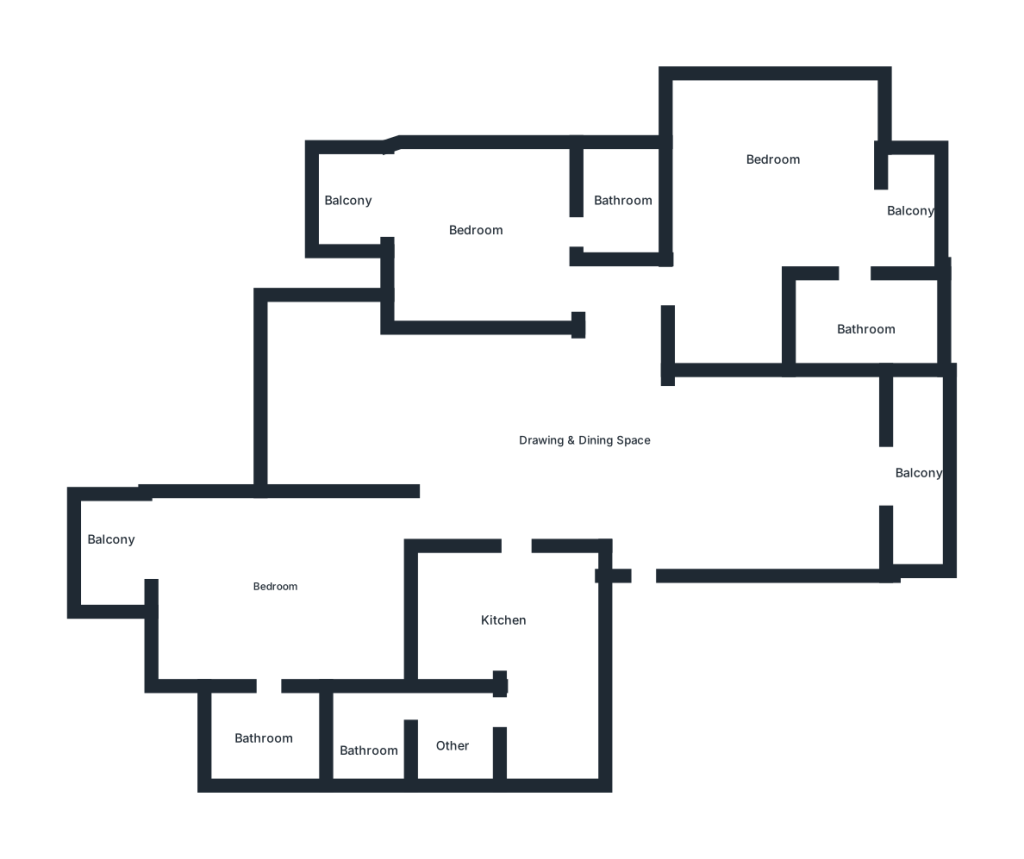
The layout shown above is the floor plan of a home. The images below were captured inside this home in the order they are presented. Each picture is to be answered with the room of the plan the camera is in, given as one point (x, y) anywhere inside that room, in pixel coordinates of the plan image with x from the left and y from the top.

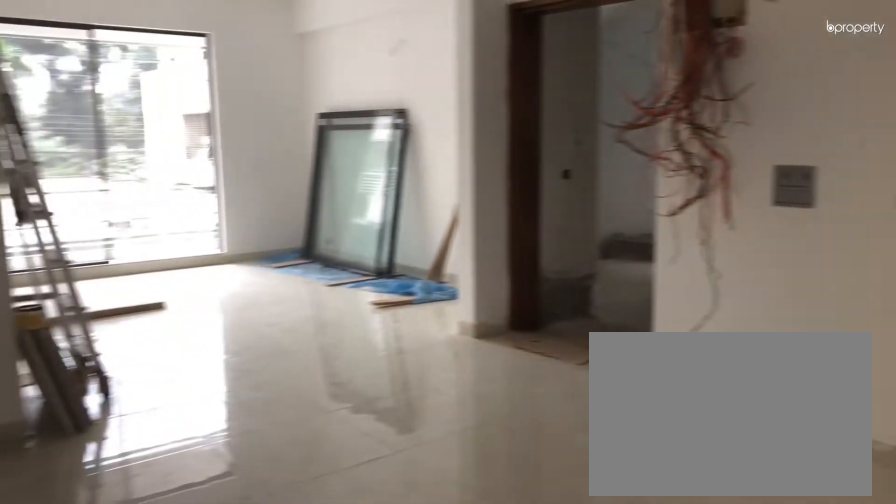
(498, 450)
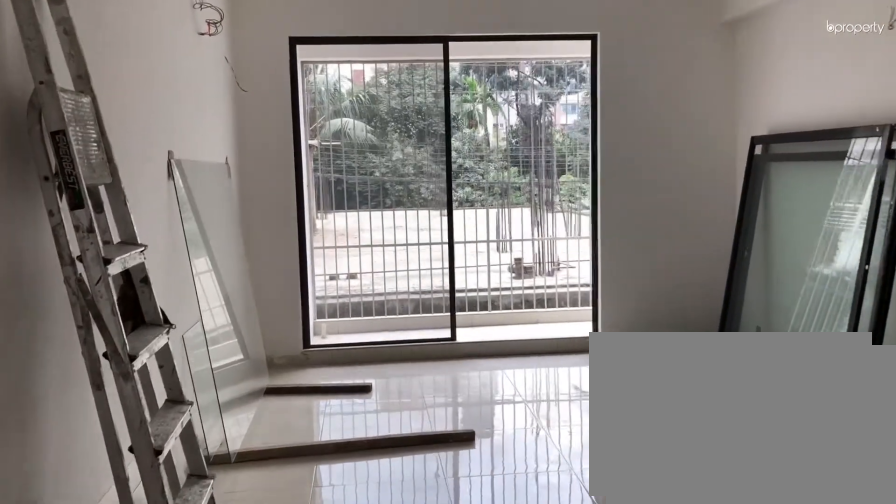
(596, 453)
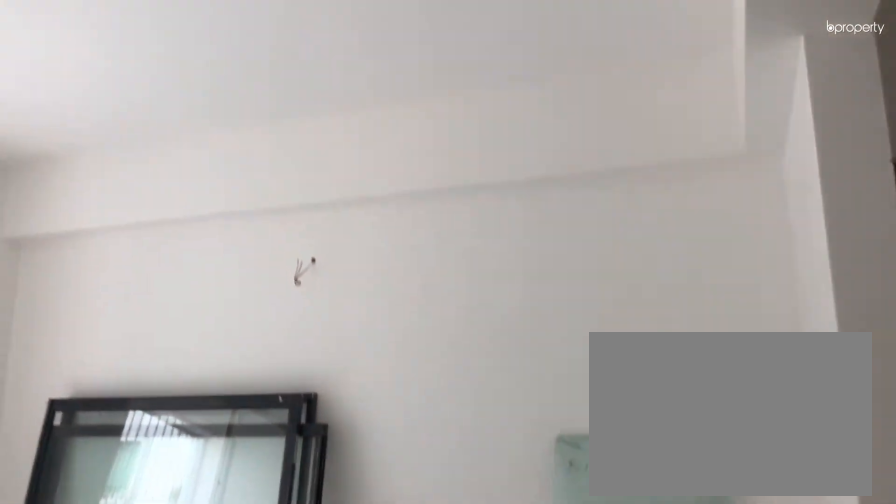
(766, 456)
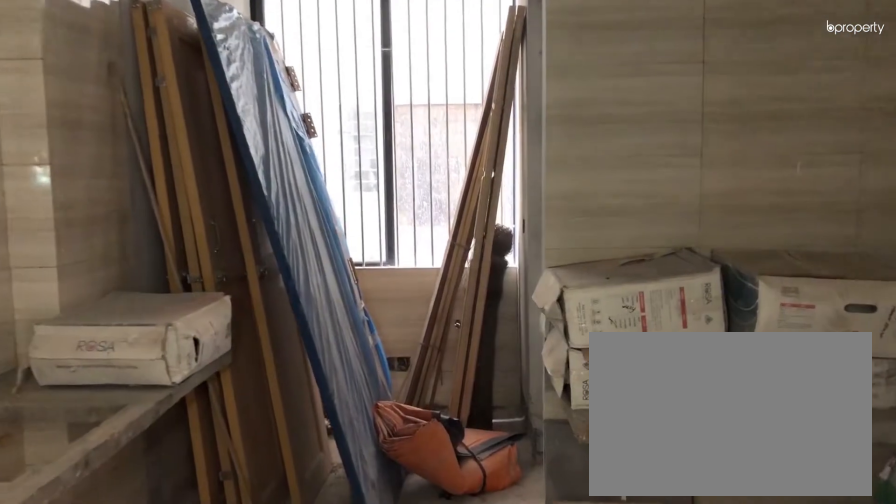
(509, 567)
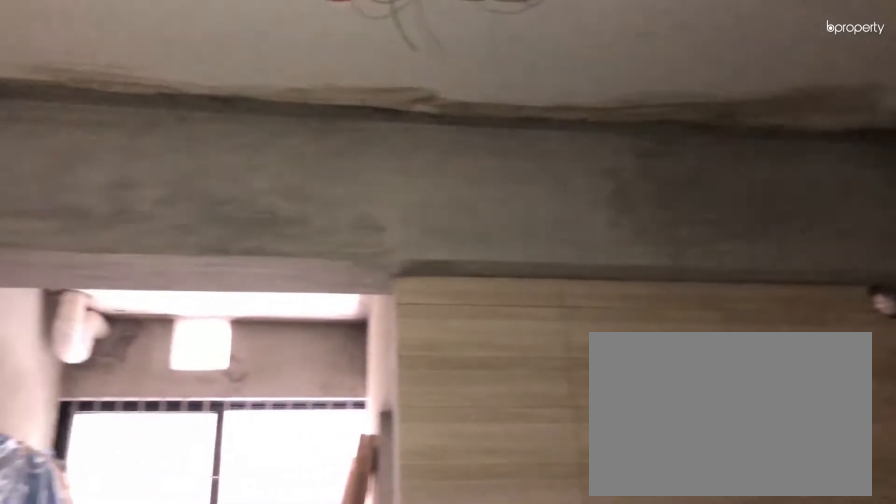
(498, 607)
